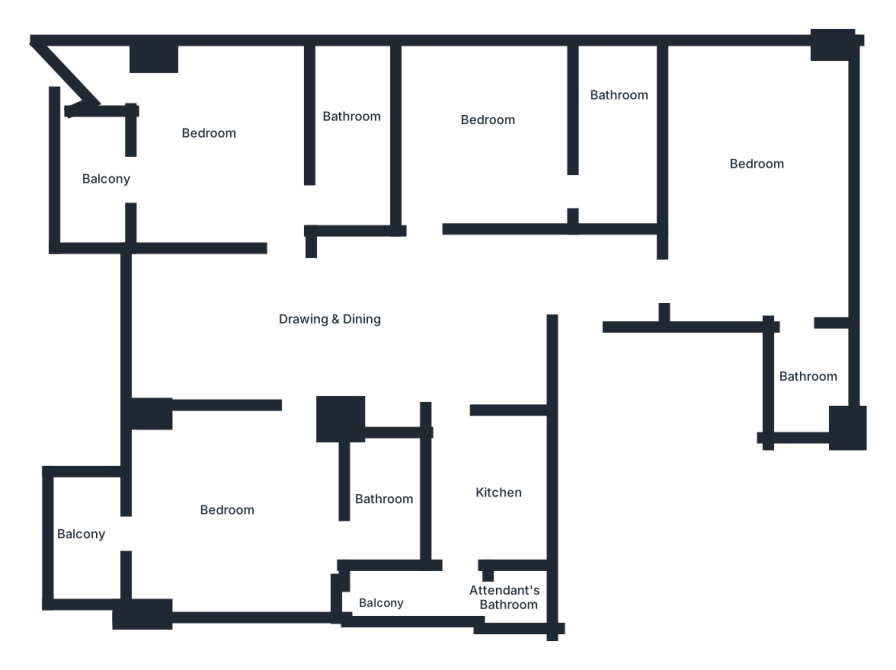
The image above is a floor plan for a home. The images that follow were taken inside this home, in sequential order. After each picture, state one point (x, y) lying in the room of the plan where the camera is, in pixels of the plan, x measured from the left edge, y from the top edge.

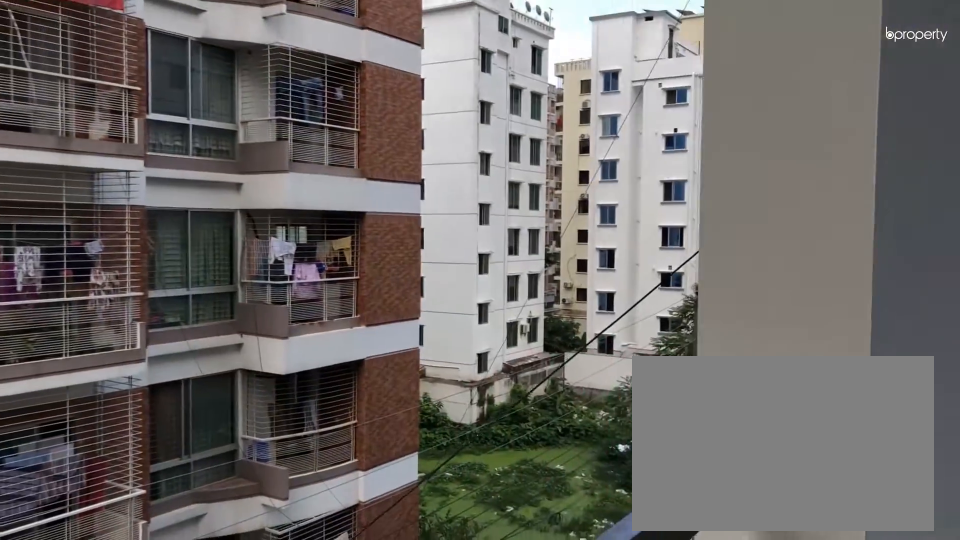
(101, 180)
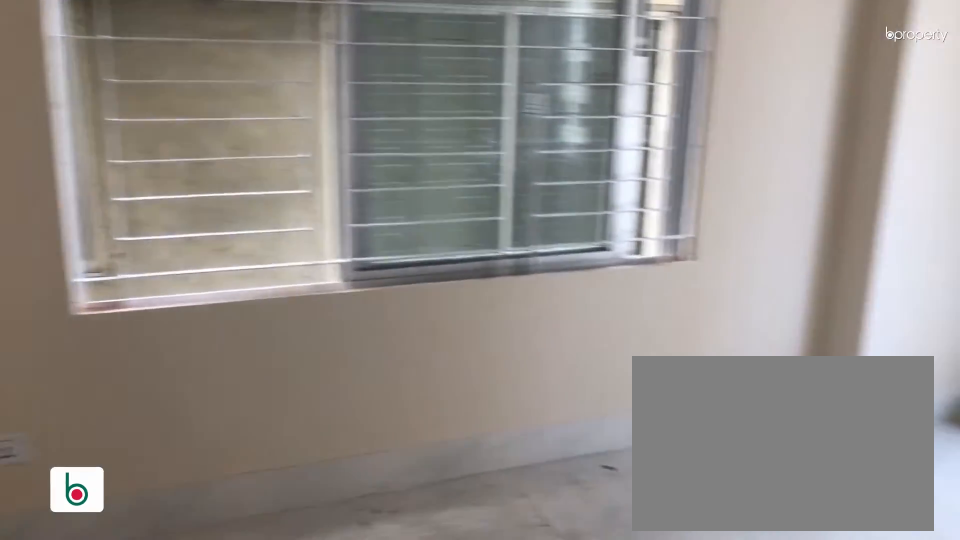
(250, 519)
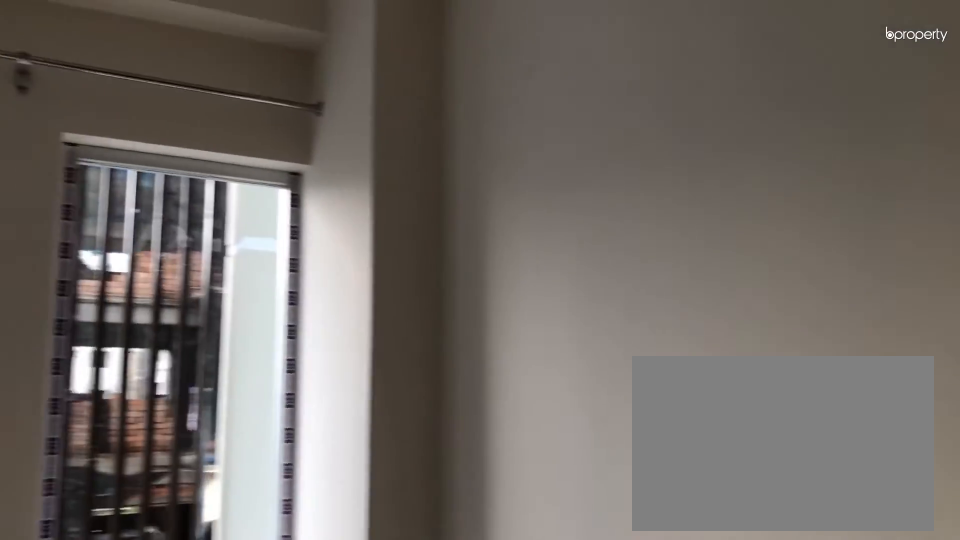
(250, 519)
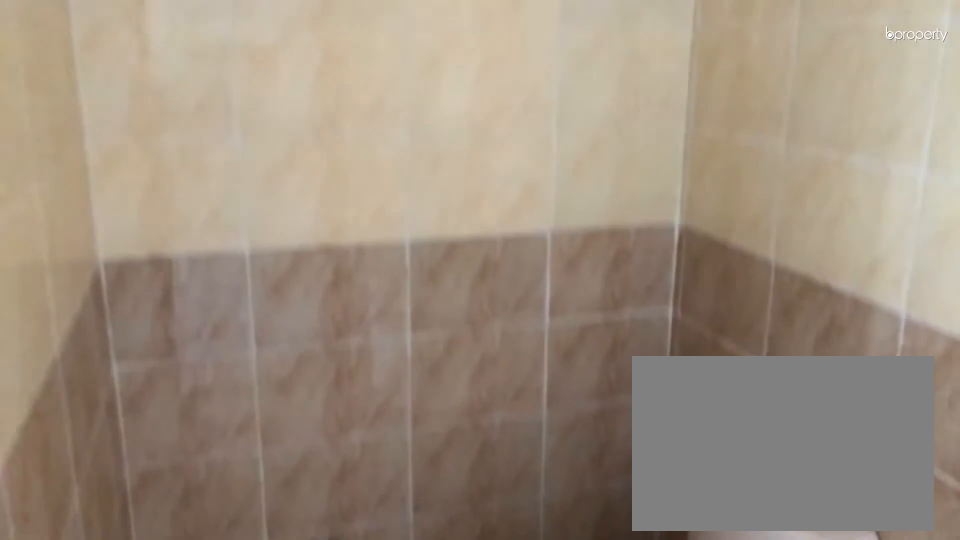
(387, 499)
